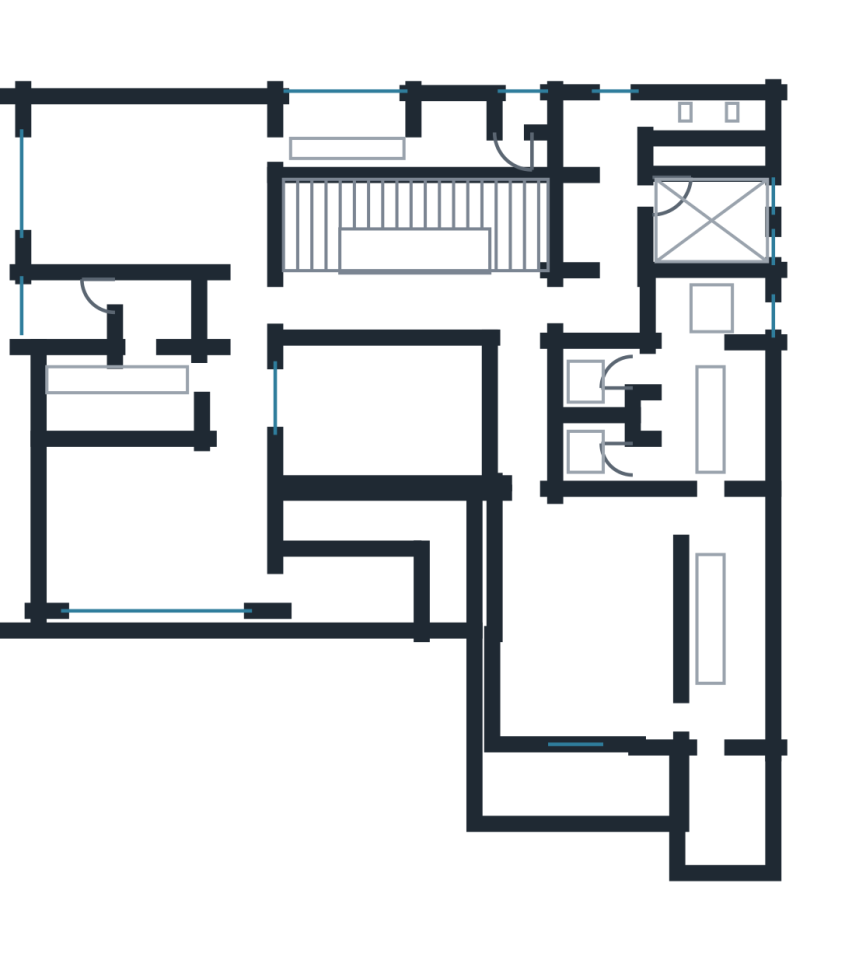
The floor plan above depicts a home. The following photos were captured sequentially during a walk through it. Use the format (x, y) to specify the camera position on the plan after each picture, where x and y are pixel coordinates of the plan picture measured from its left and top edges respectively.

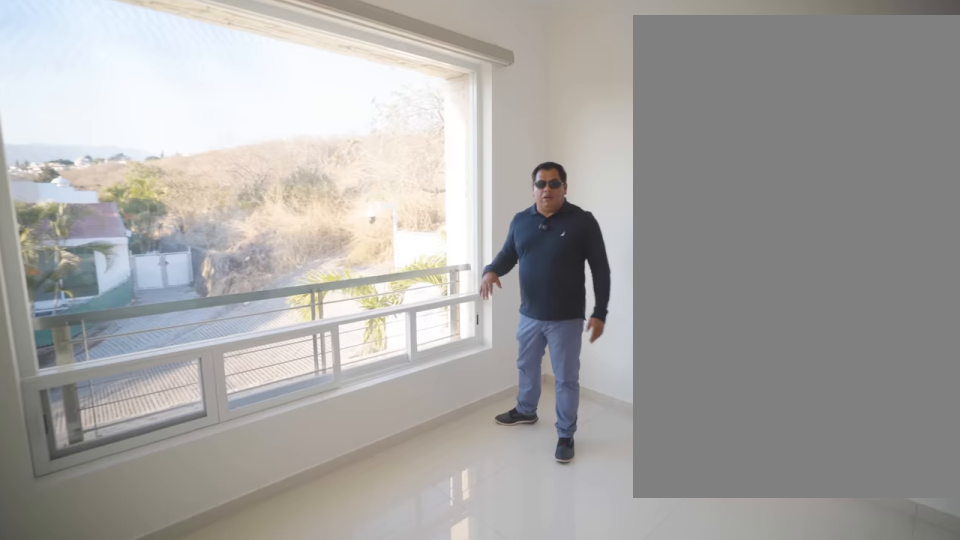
(87, 198)
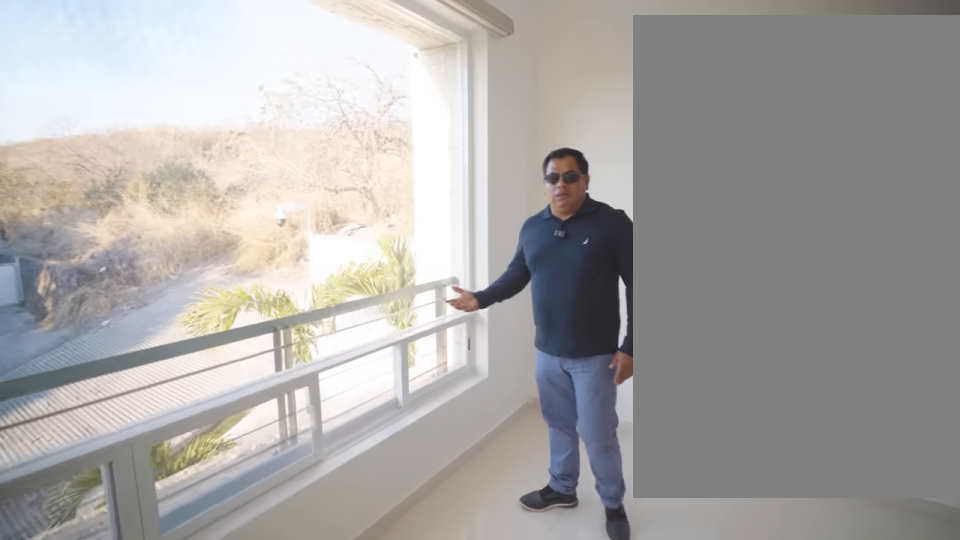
(78, 197)
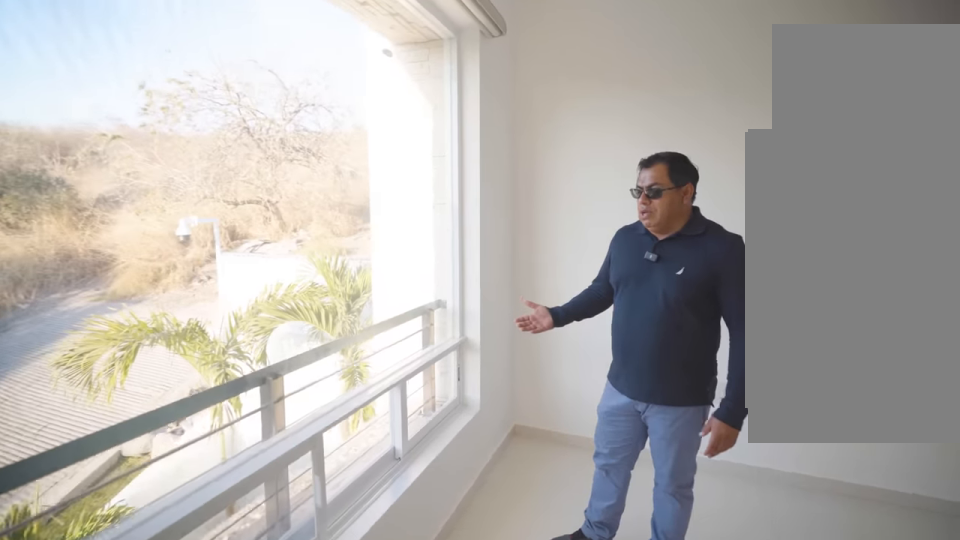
(78, 197)
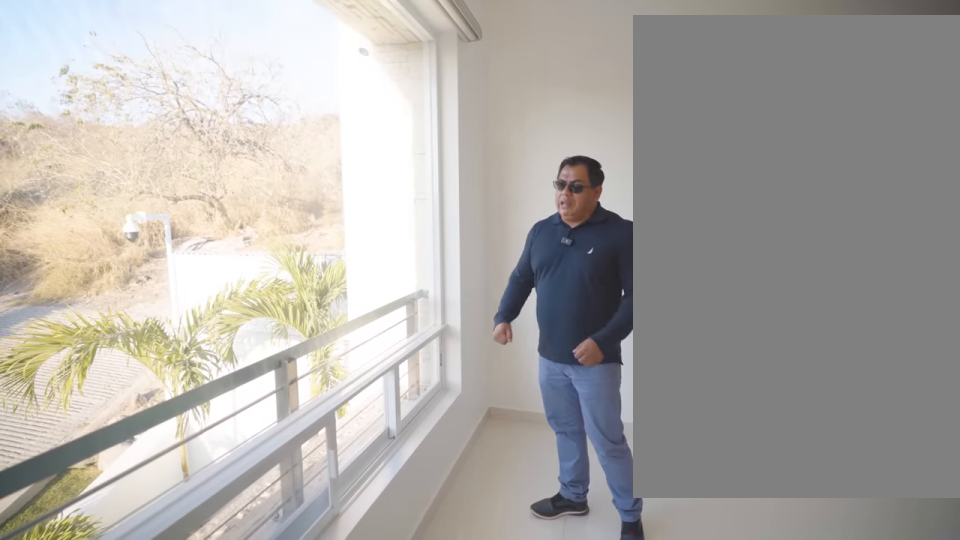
(78, 197)
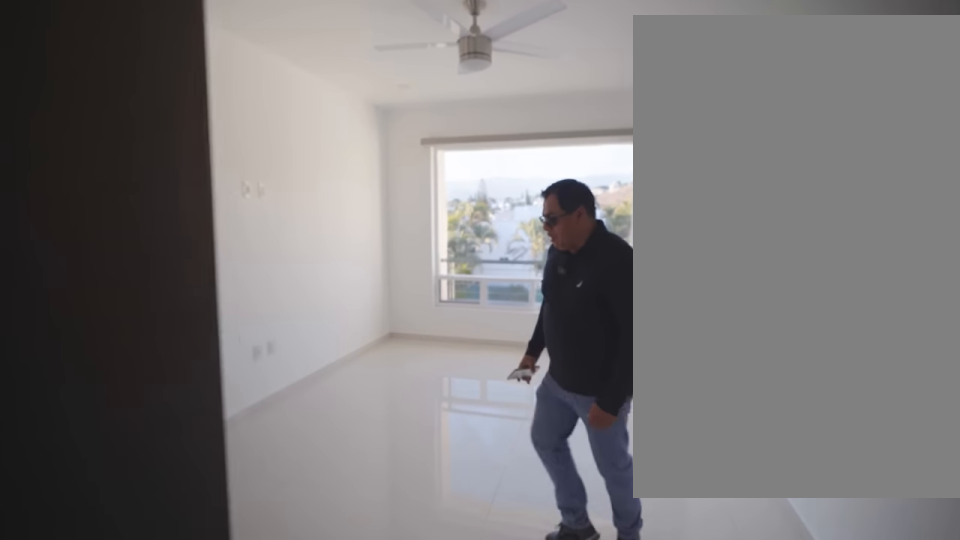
(234, 173)
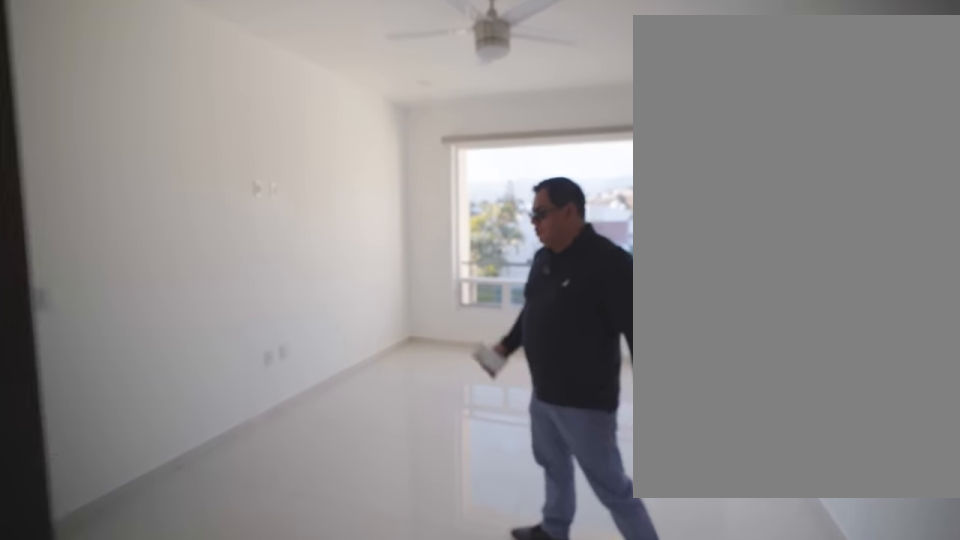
(234, 174)
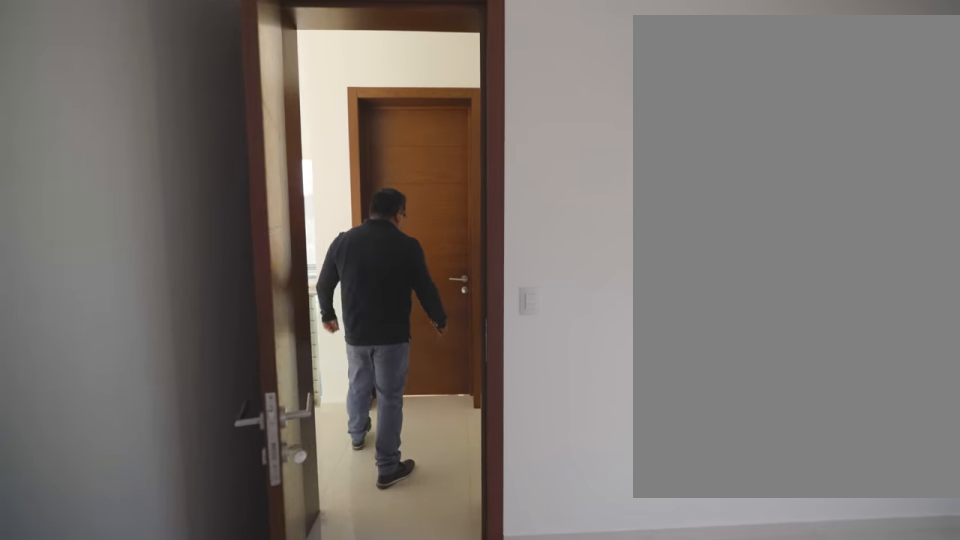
(251, 292)
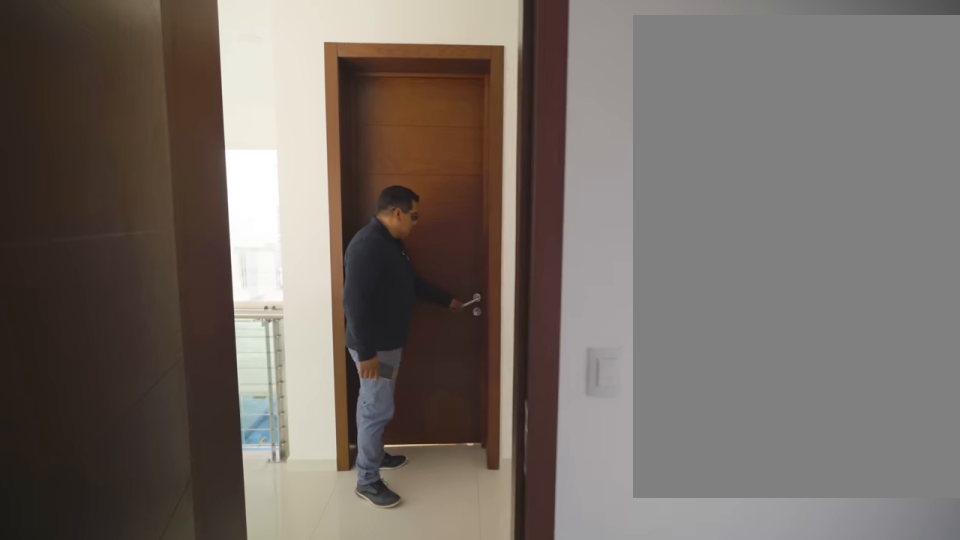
(252, 299)
